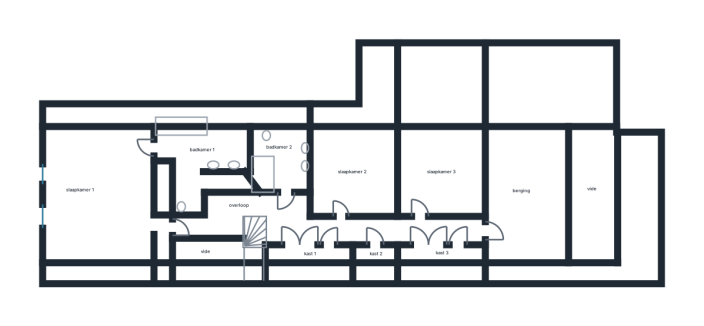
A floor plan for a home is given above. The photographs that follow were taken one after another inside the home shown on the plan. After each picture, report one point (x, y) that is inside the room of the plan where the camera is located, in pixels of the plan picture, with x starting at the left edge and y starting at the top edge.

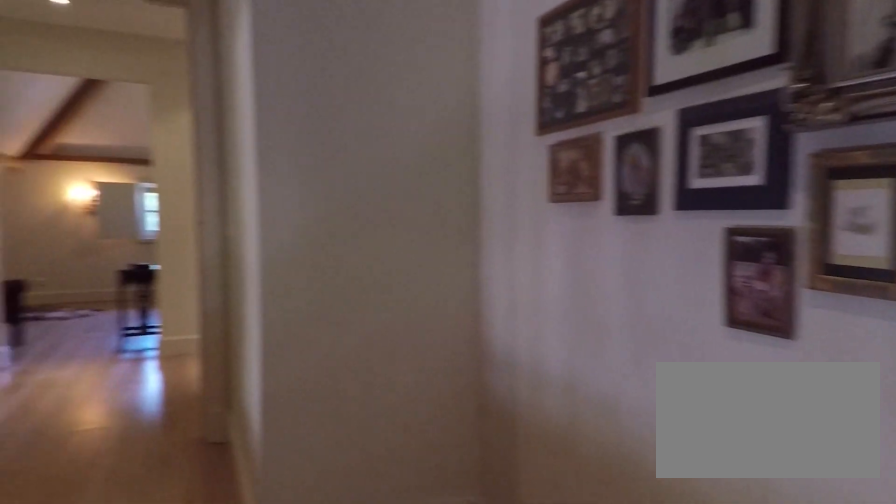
(314, 223)
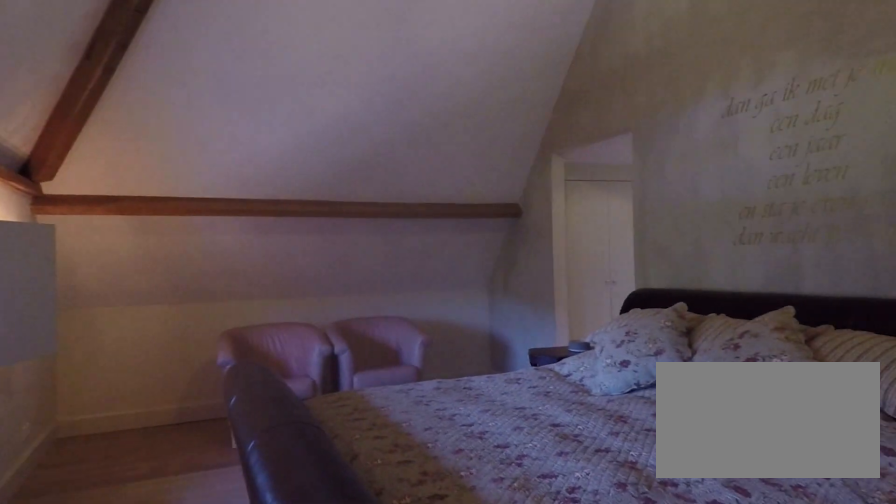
(104, 196)
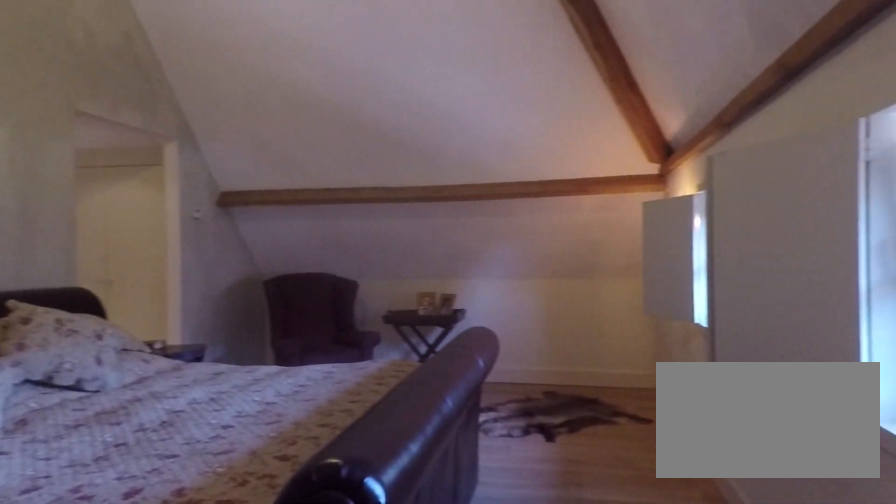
(104, 196)
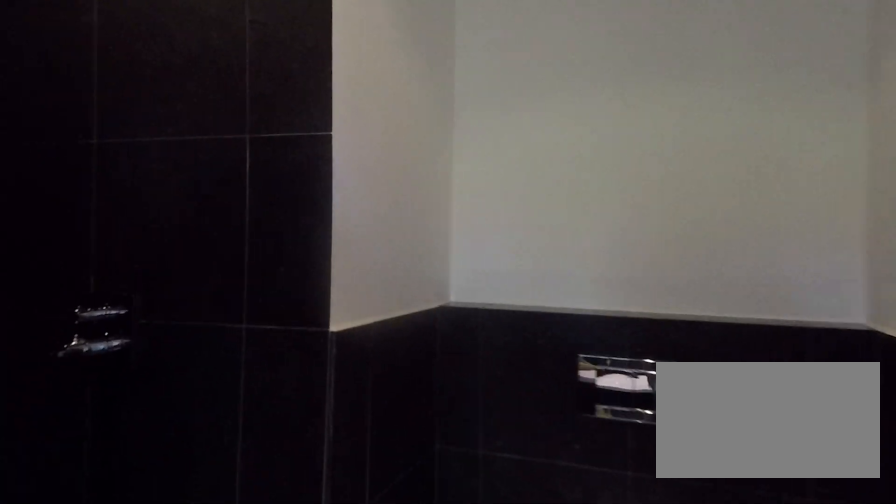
(203, 156)
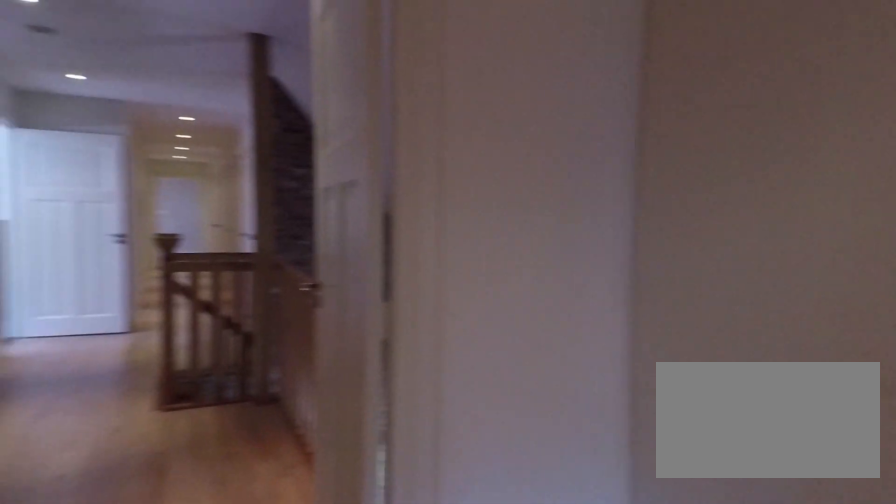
(104, 196)
